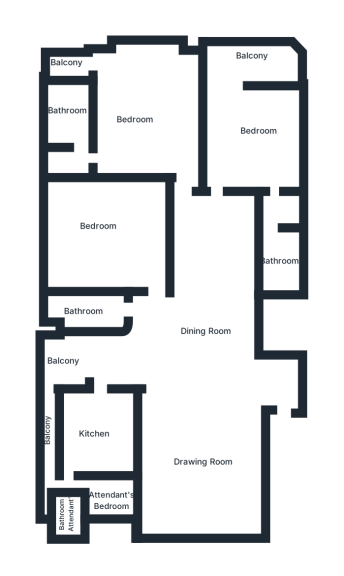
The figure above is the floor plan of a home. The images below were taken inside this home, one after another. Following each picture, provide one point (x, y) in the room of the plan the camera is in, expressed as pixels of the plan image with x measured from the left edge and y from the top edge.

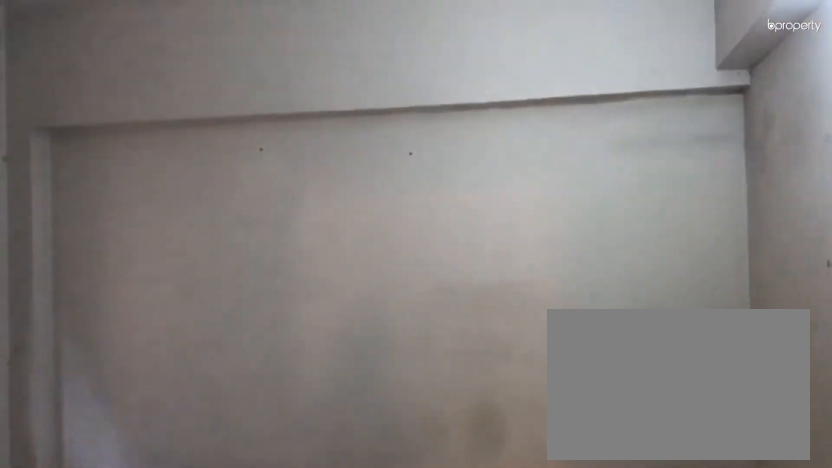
(112, 244)
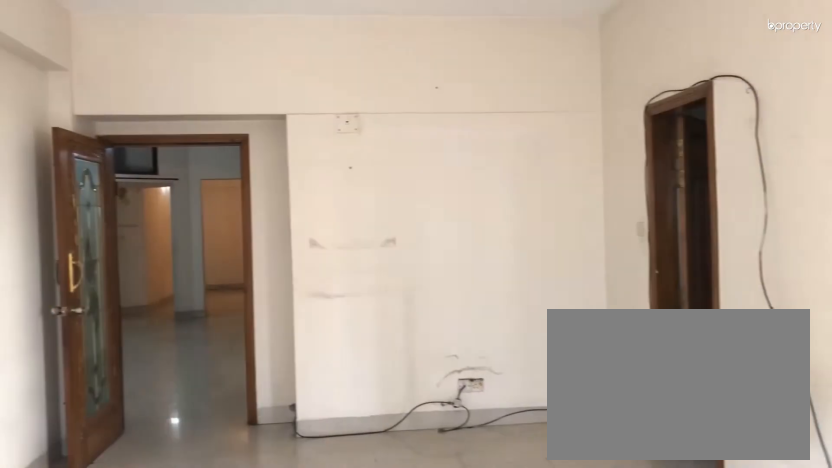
(117, 80)
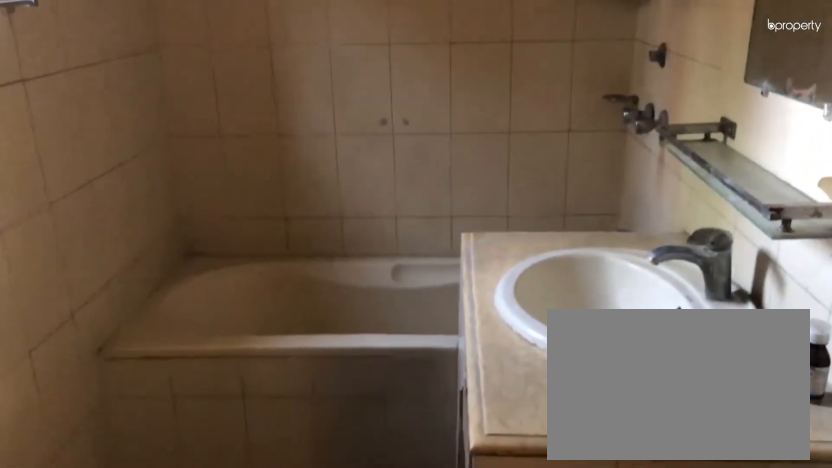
(77, 115)
